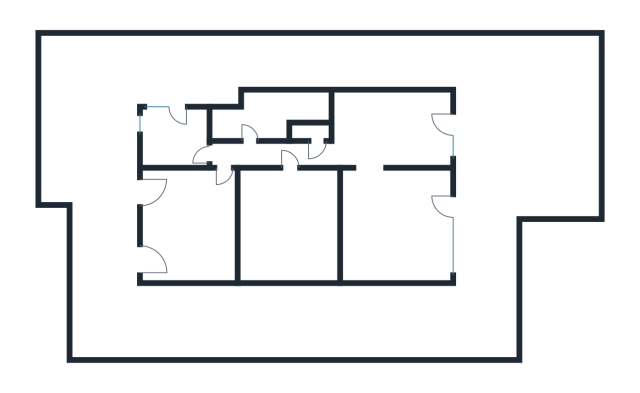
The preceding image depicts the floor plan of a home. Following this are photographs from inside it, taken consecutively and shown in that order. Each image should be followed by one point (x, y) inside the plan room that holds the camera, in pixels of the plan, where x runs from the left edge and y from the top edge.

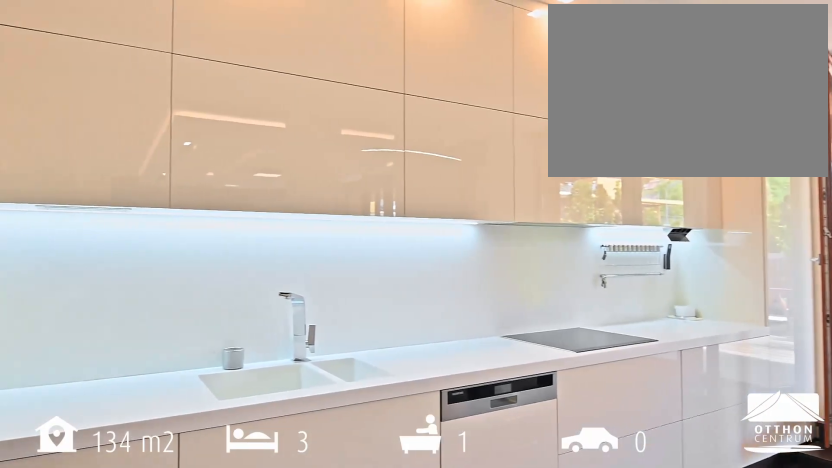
(390, 132)
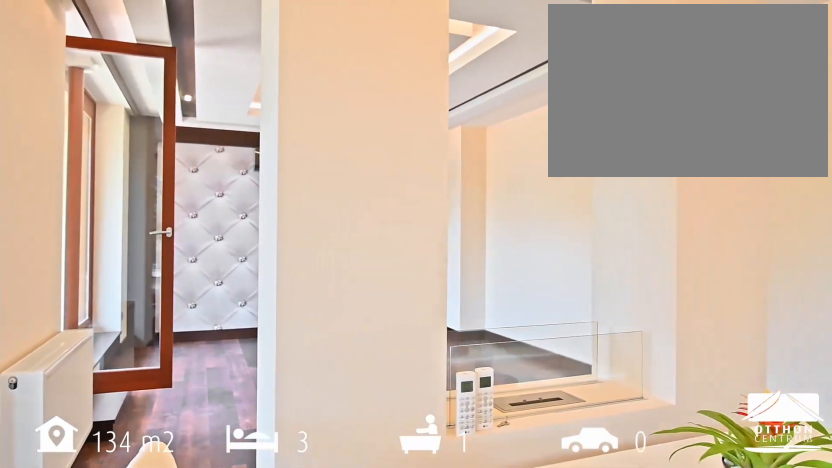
(390, 132)
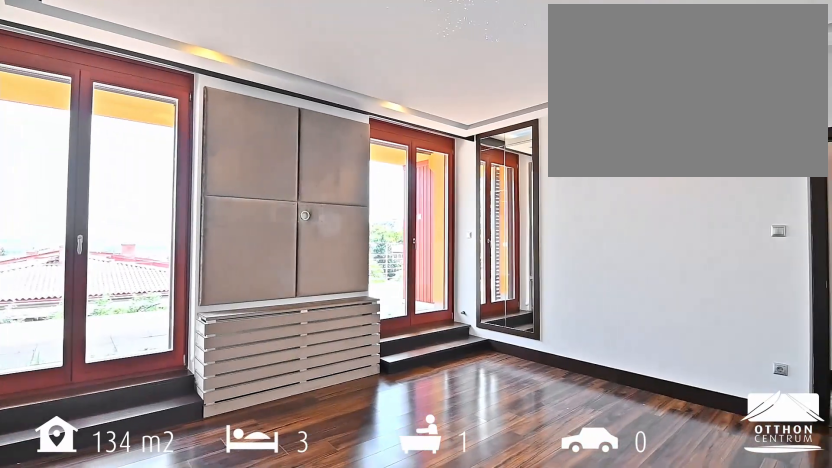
(188, 226)
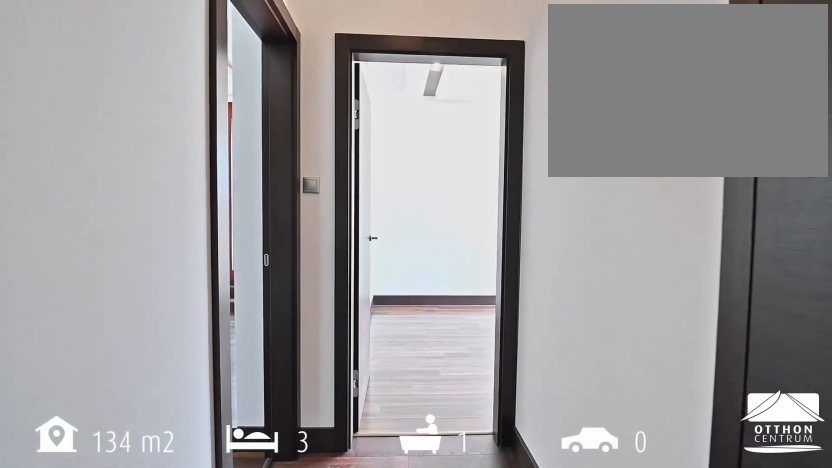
(261, 155)
